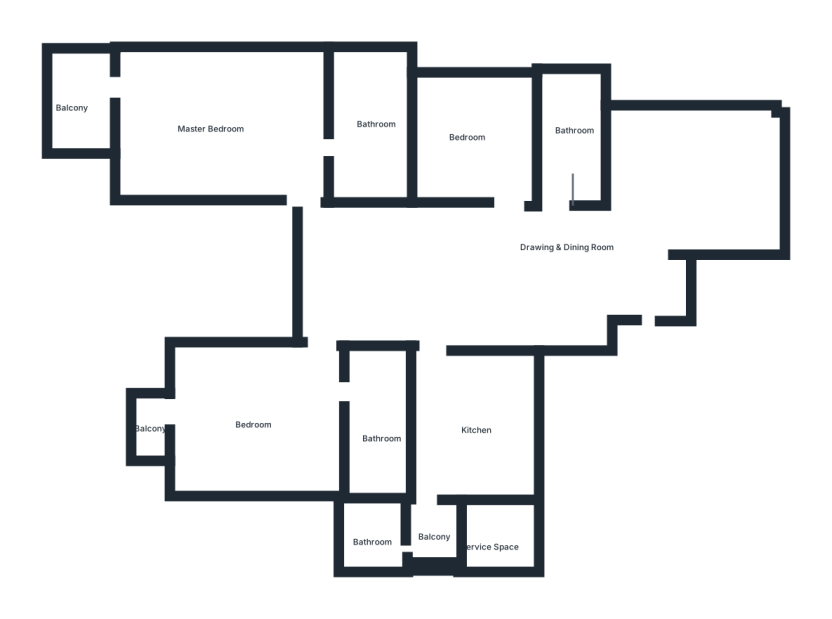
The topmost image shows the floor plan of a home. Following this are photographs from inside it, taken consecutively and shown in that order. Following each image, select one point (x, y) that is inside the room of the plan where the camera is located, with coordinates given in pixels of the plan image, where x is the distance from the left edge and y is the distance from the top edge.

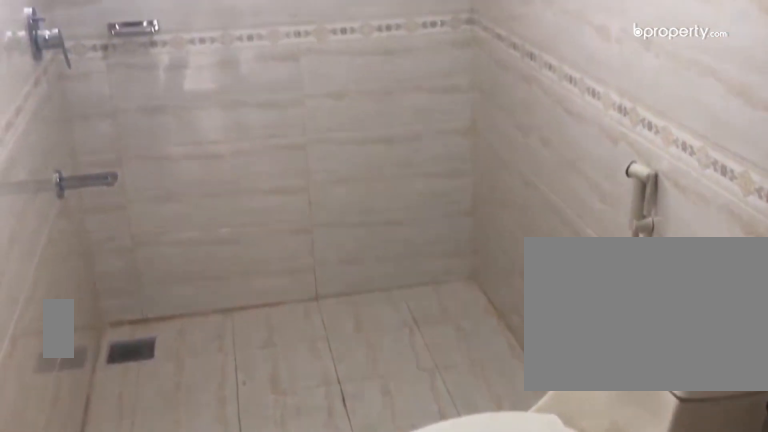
(566, 155)
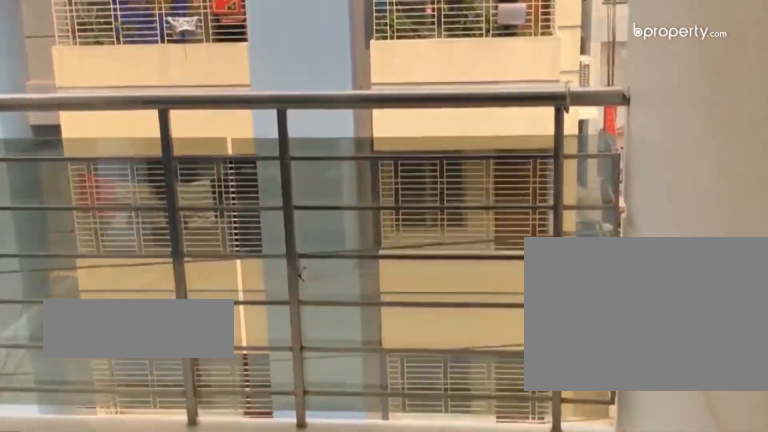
(88, 98)
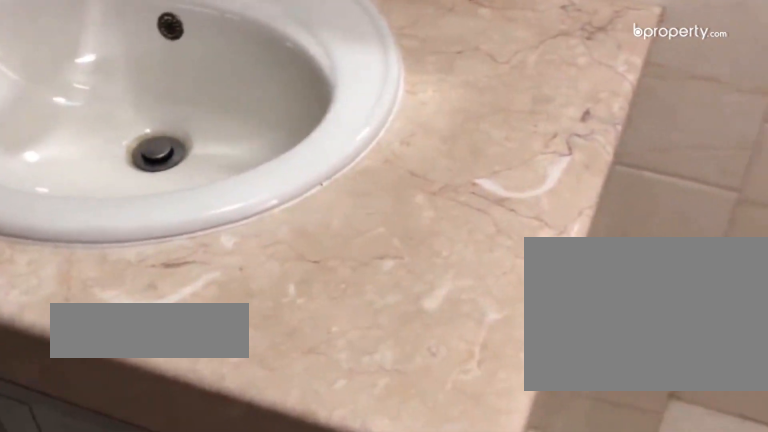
(376, 410)
